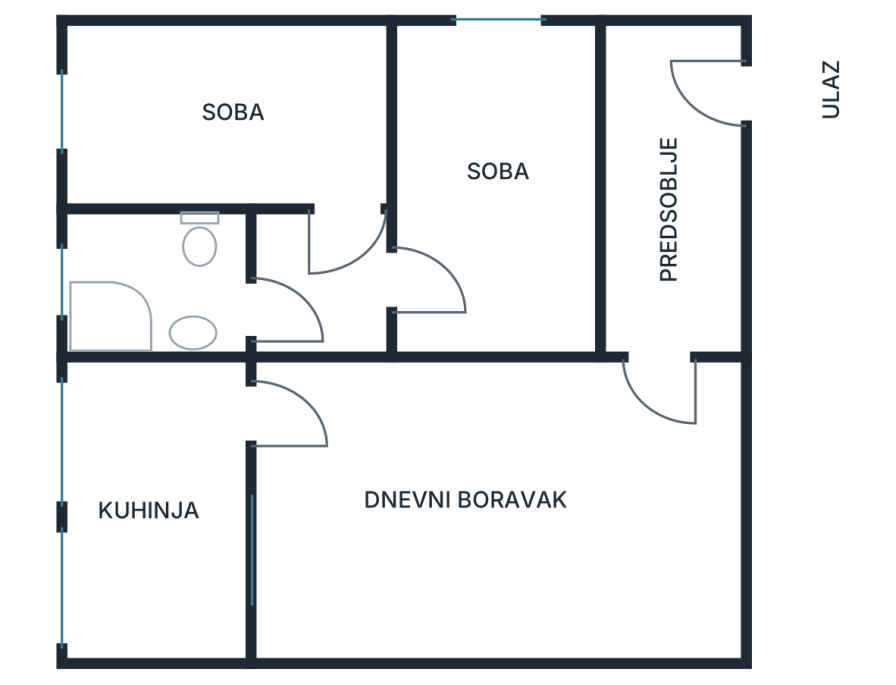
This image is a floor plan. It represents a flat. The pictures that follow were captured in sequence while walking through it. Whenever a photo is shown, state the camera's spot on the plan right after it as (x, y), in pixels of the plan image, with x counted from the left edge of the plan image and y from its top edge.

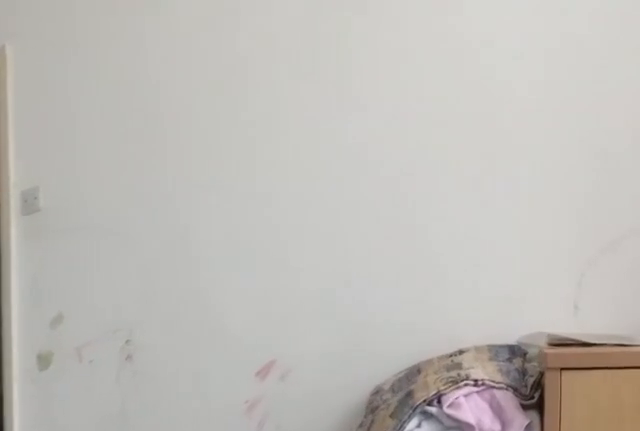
(118, 89)
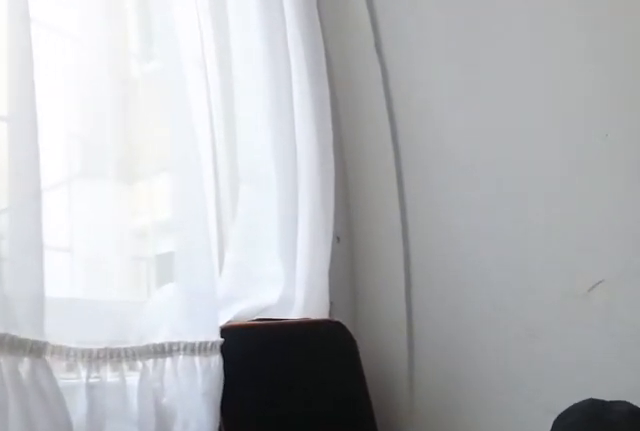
(480, 125)
